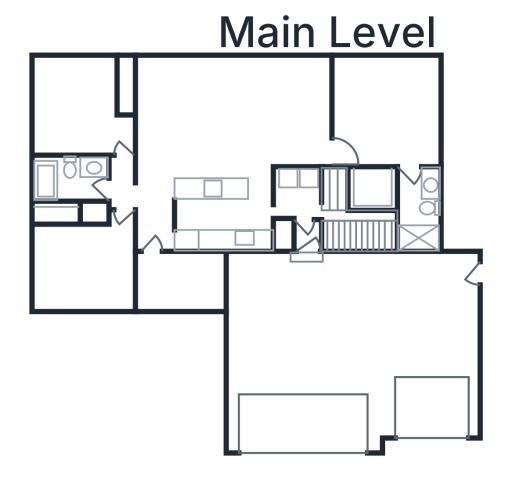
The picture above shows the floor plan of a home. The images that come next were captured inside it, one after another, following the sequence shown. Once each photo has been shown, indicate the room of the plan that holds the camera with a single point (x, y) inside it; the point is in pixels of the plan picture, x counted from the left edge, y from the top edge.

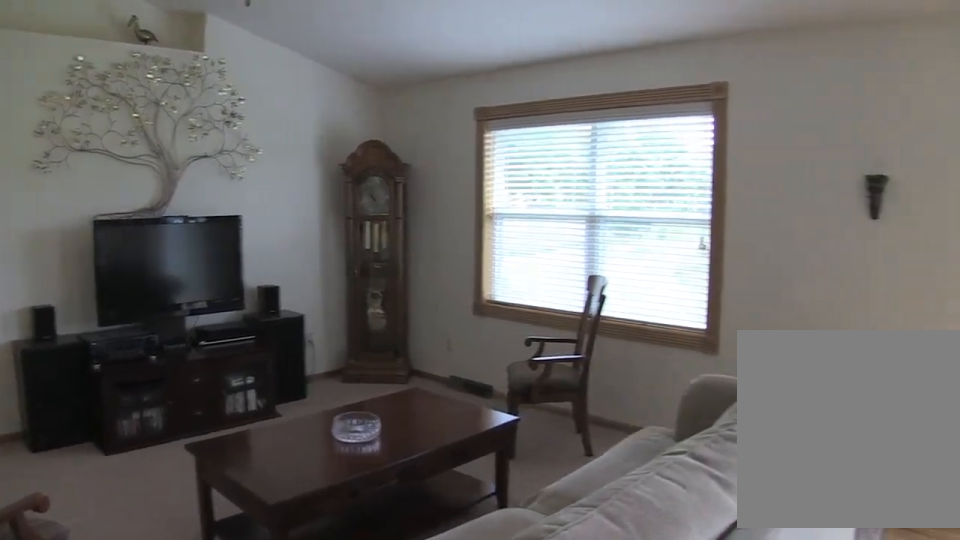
(205, 117)
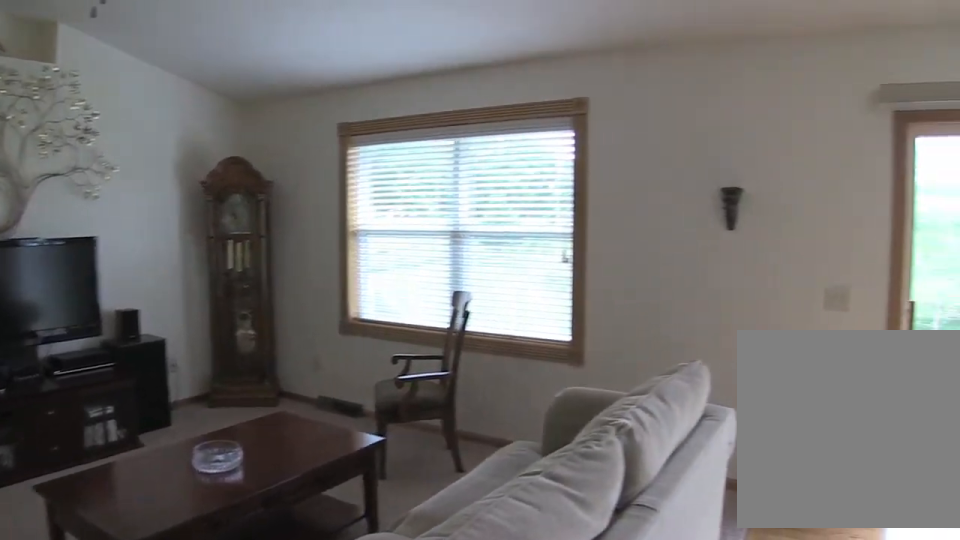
(205, 117)
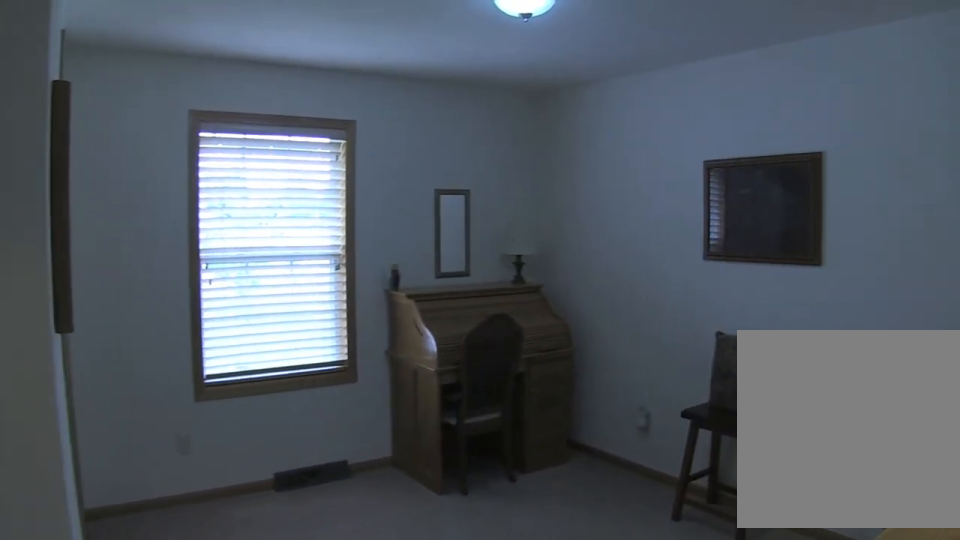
(88, 265)
